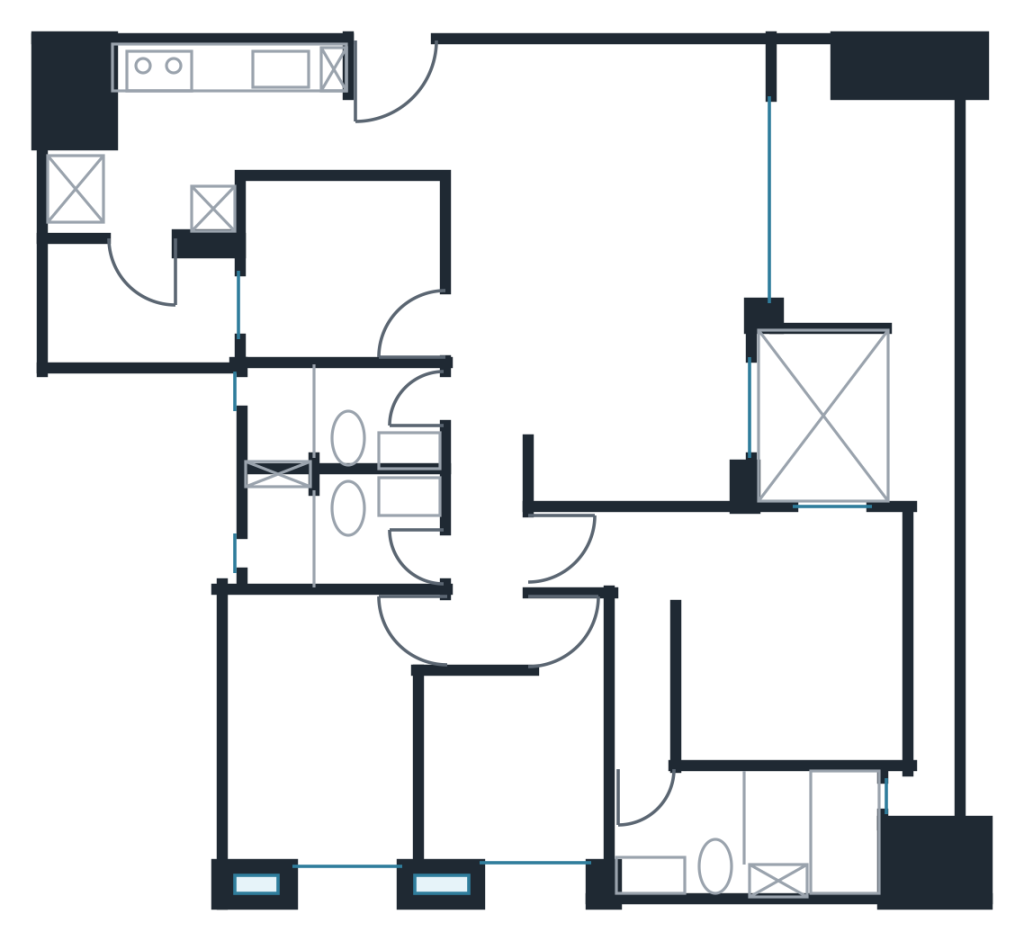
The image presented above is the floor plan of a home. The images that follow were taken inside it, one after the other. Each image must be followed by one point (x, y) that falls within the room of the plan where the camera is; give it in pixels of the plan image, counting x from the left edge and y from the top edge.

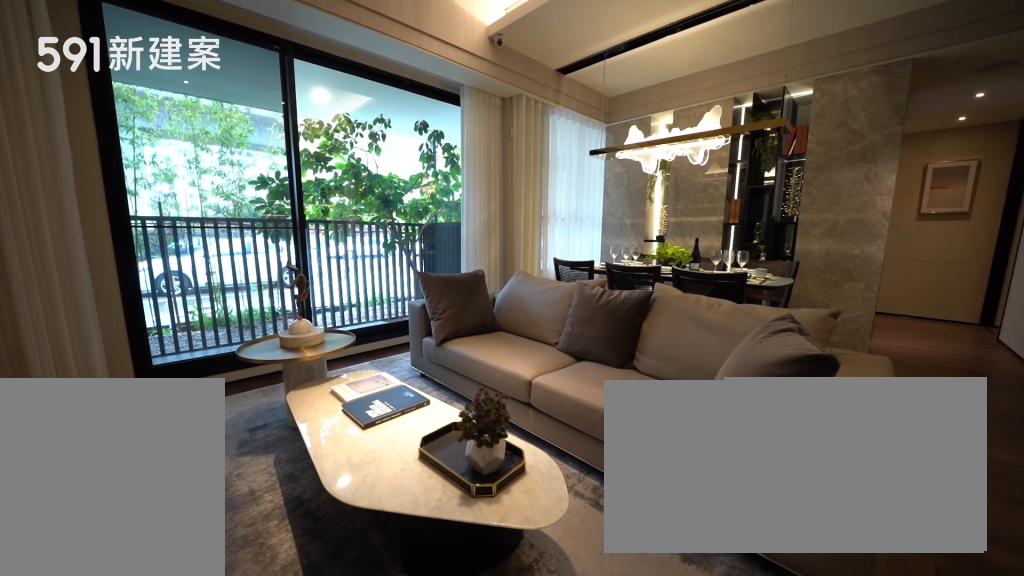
(617, 170)
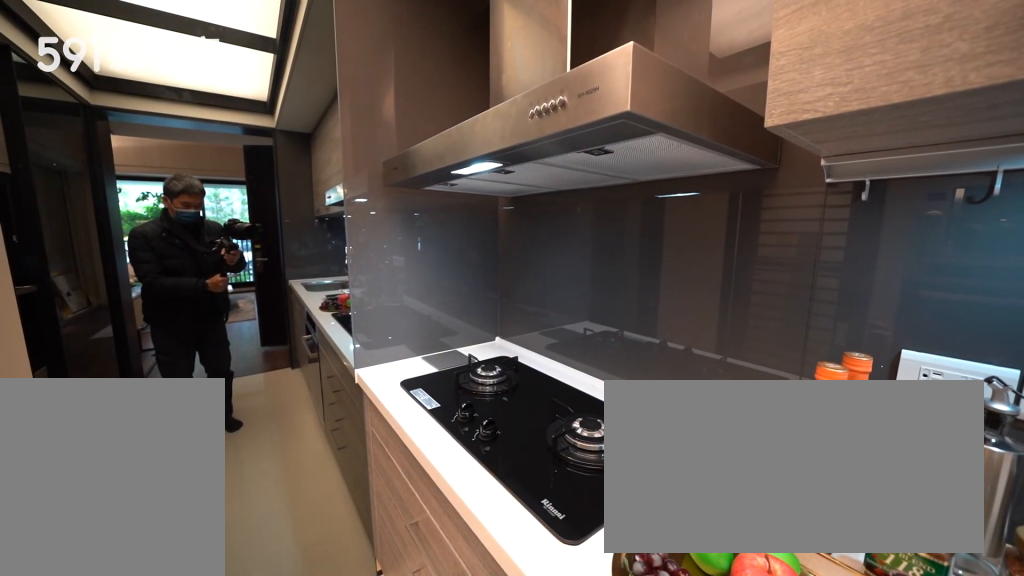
(221, 108)
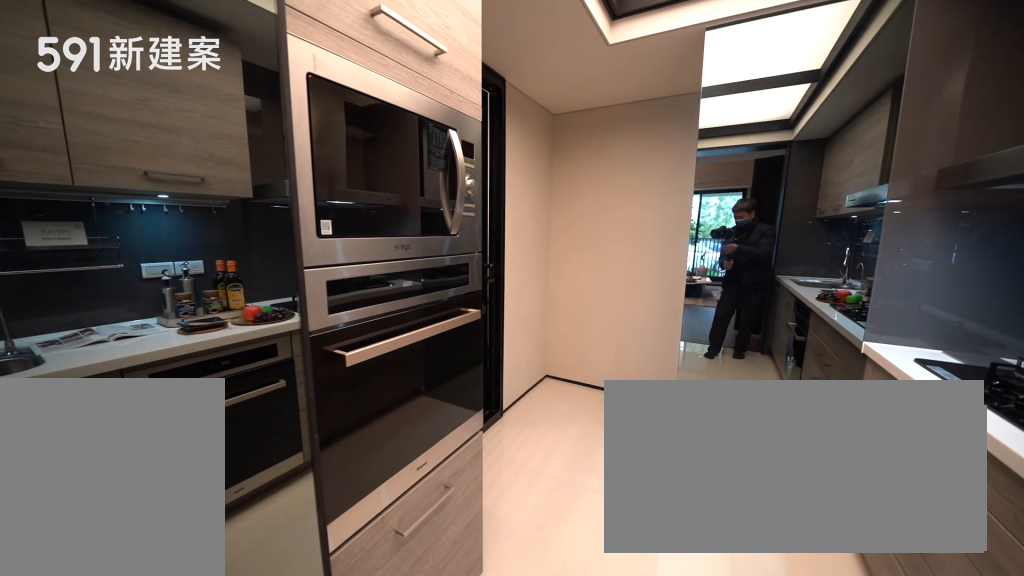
(221, 108)
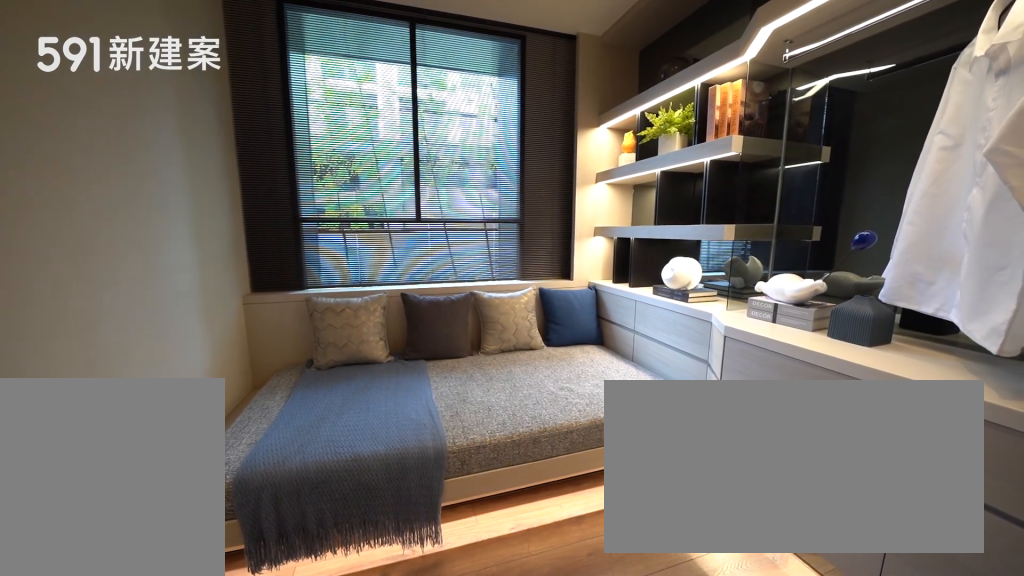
(519, 770)
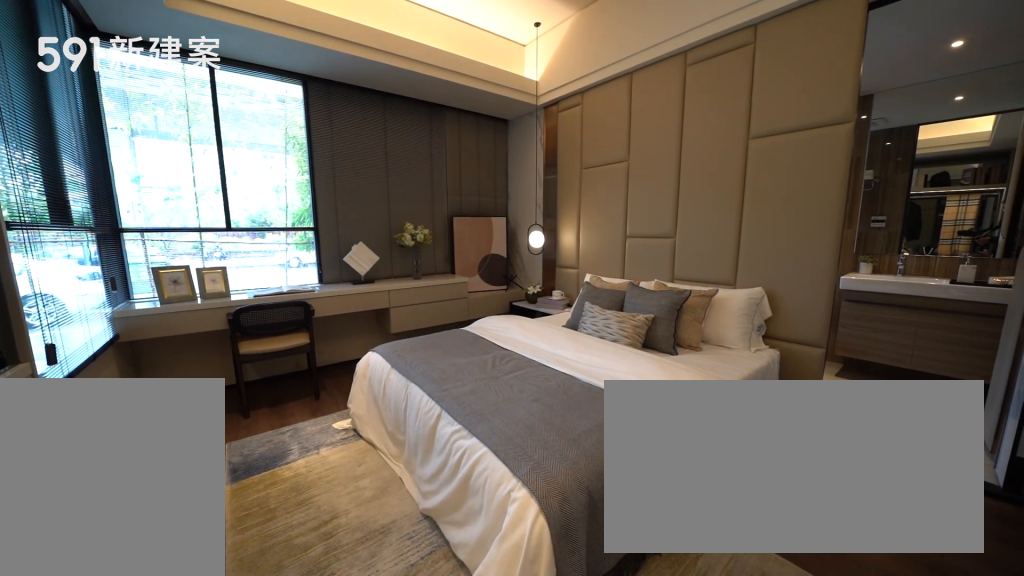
(750, 645)
